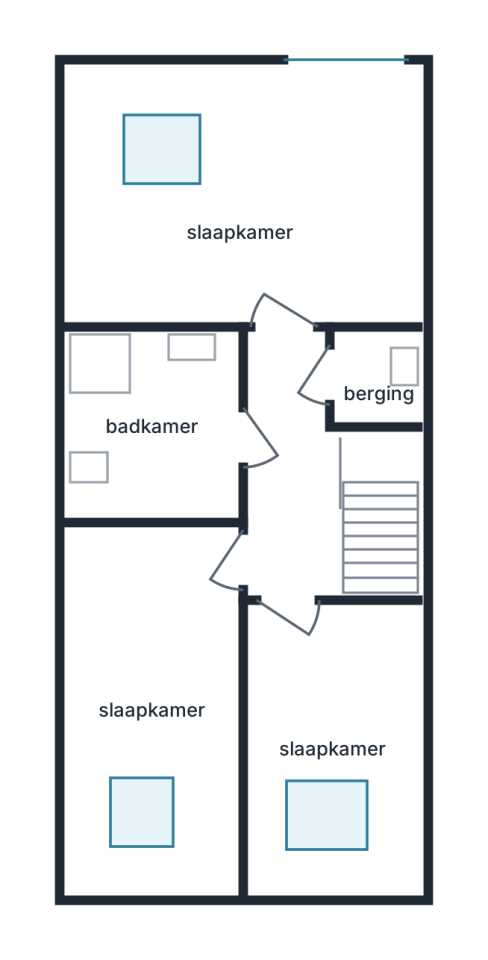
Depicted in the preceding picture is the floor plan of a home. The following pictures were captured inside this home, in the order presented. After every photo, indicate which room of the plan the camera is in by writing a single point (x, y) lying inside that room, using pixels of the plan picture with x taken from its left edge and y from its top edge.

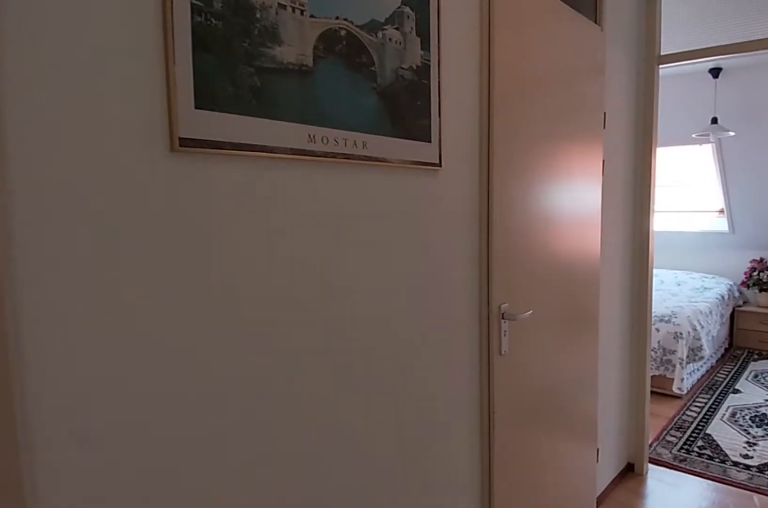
(292, 472)
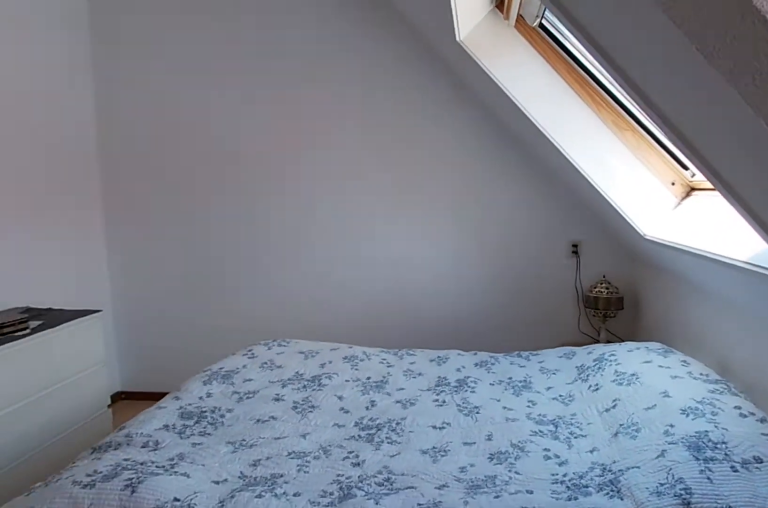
(251, 206)
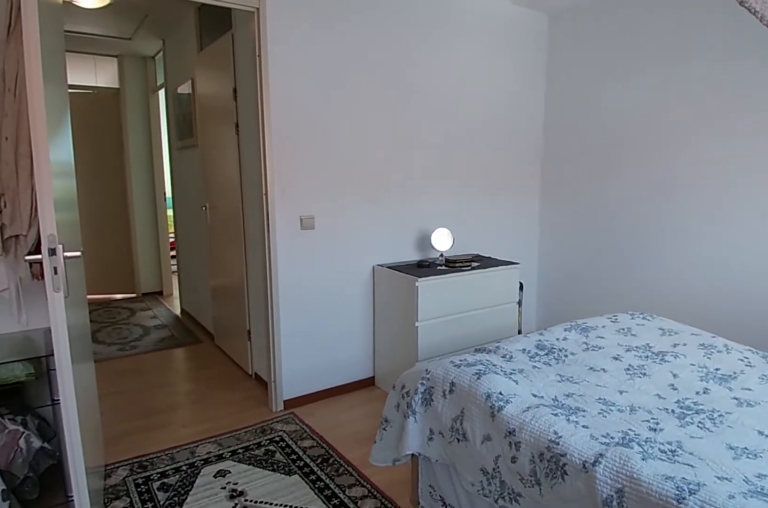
(251, 206)
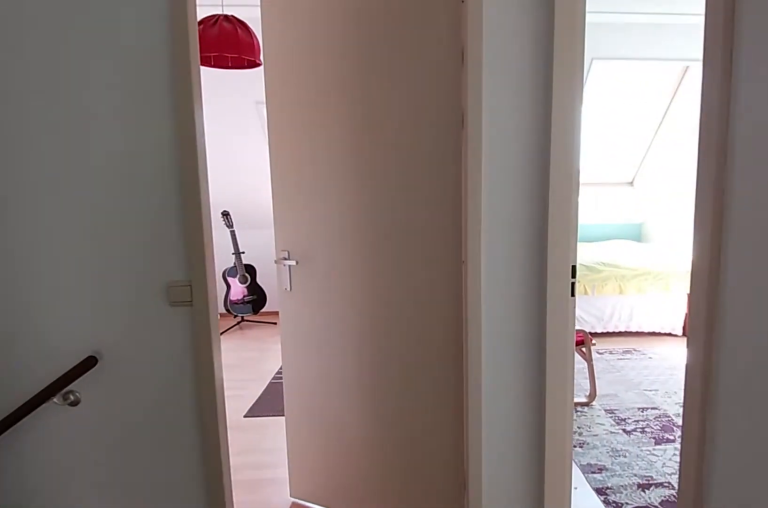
(292, 472)
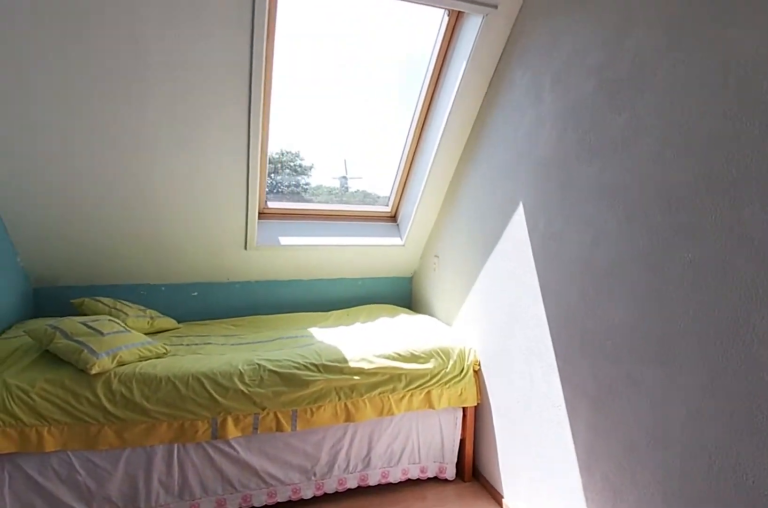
(155, 691)
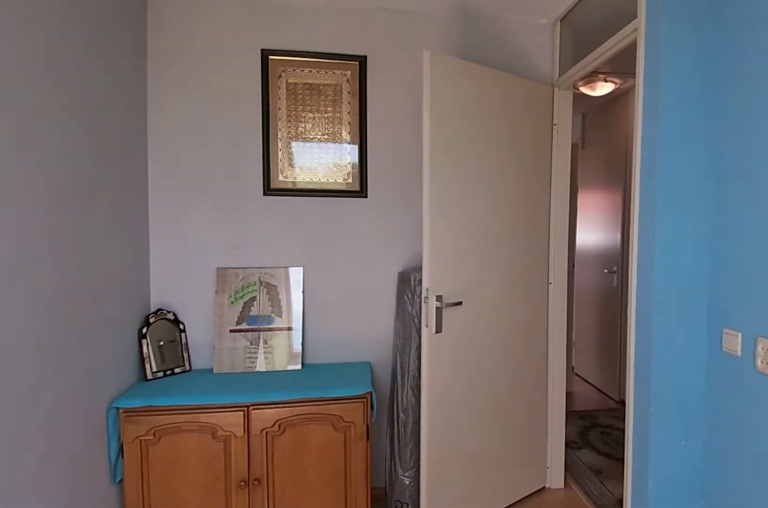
(155, 691)
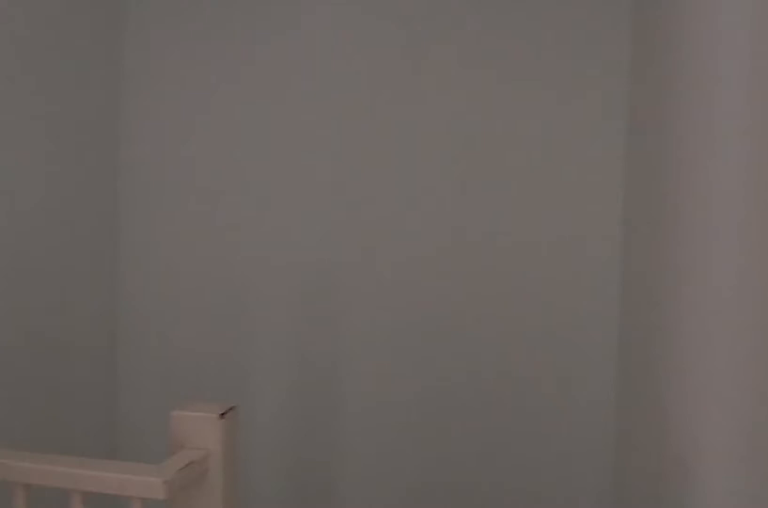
(292, 473)
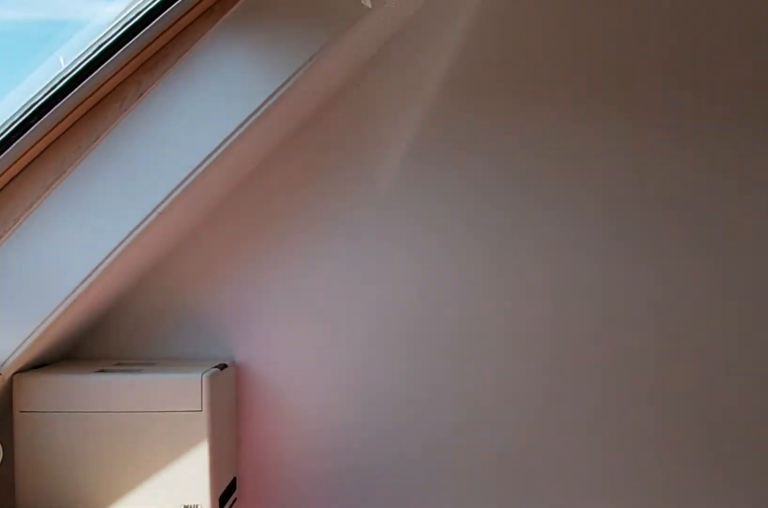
(333, 730)
